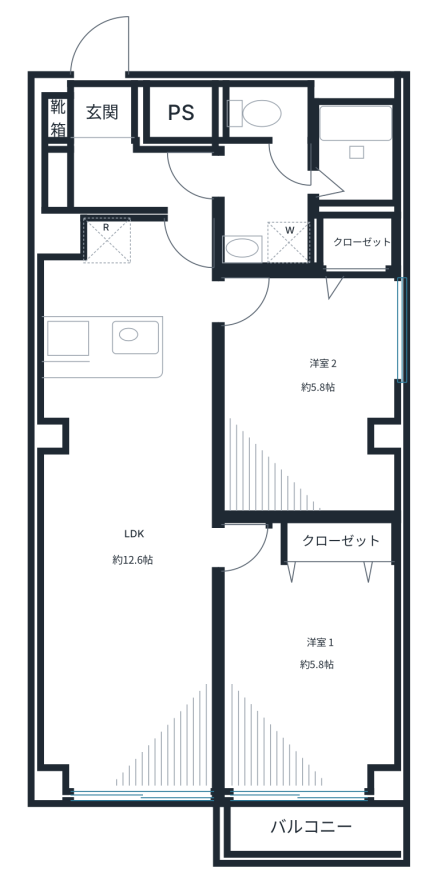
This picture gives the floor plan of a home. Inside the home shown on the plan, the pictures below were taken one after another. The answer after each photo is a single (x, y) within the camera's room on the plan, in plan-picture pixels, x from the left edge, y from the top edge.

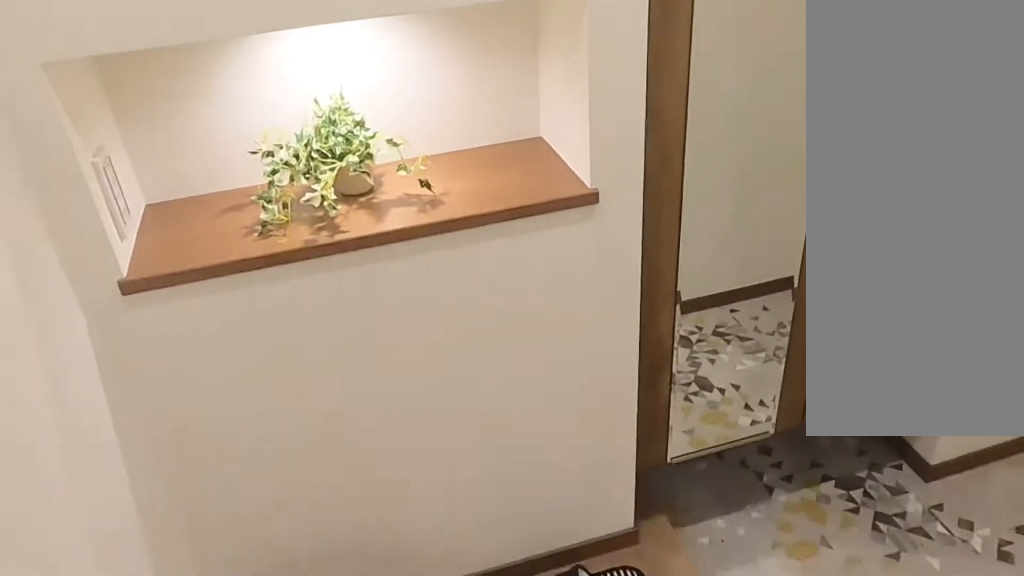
(114, 157)
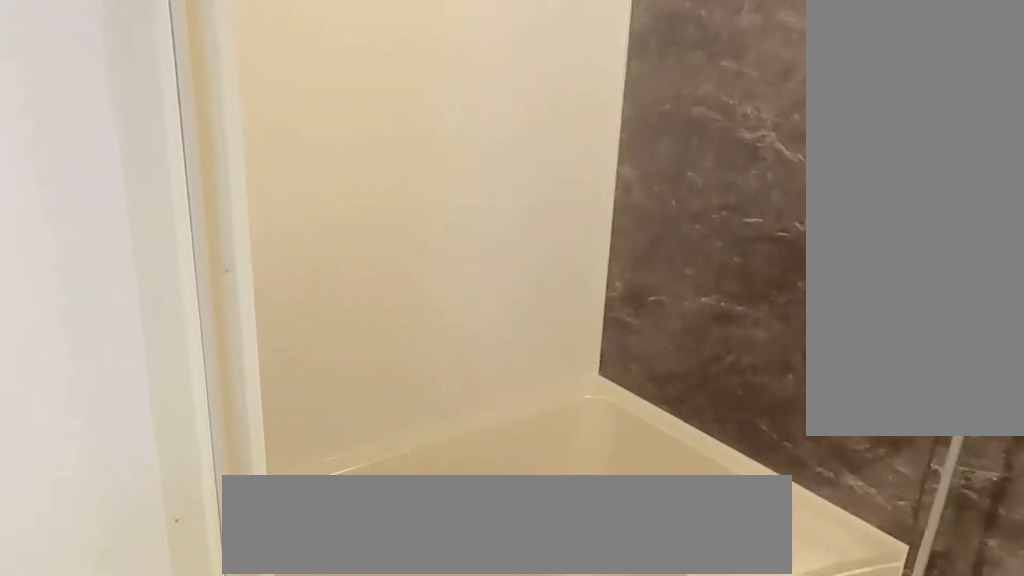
(298, 193)
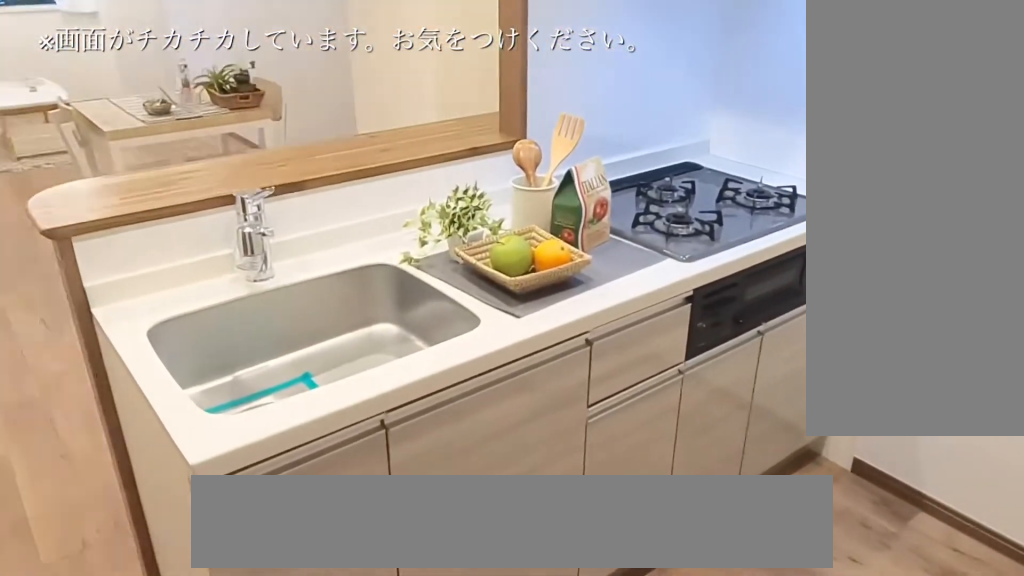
(110, 274)
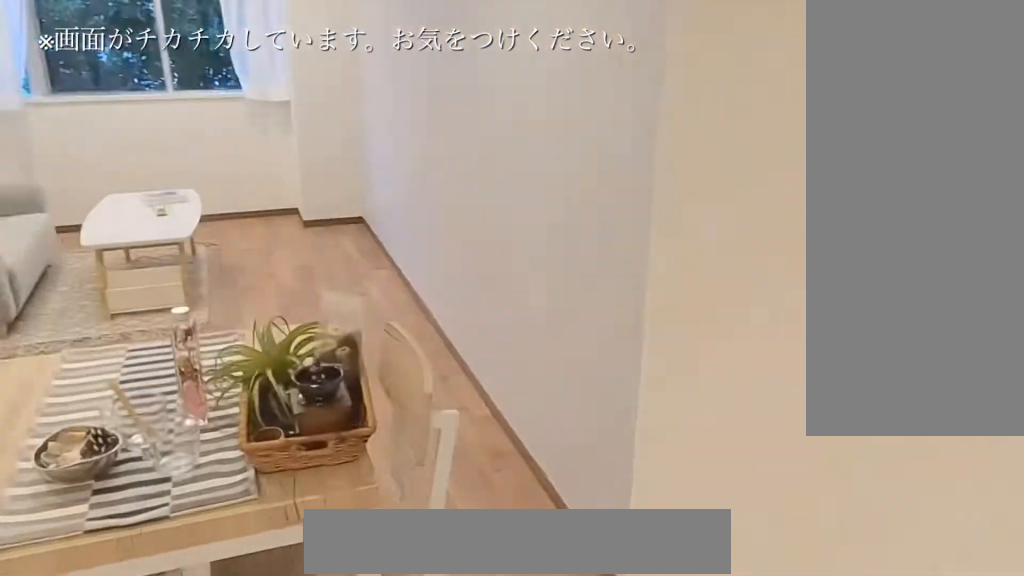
(135, 560)
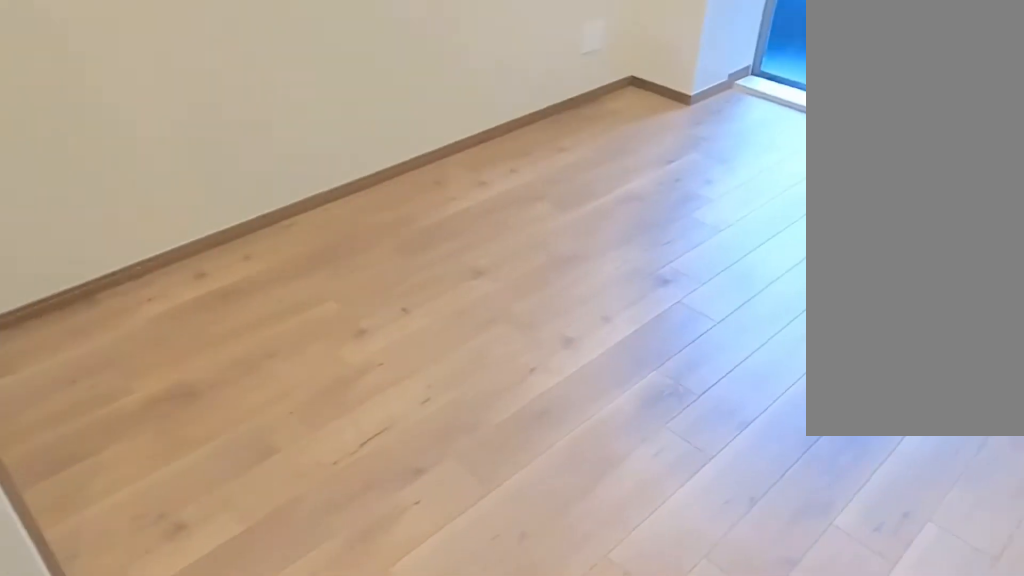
(335, 686)
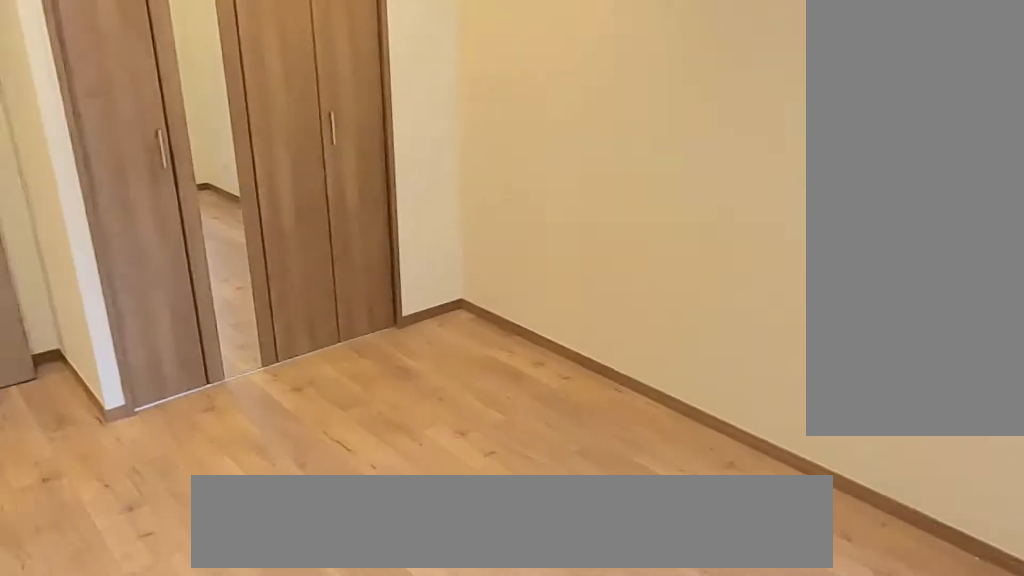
(326, 676)
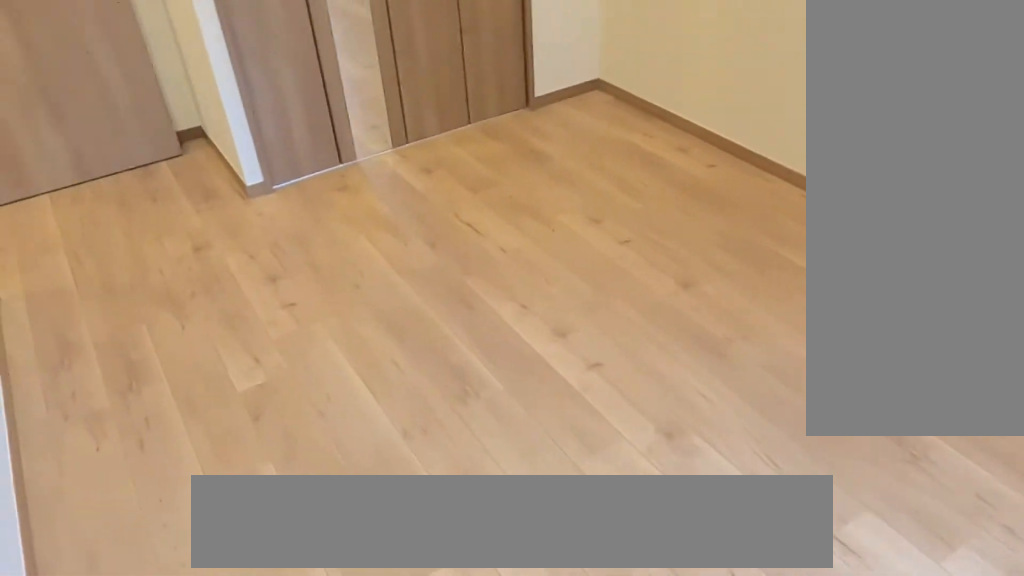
(326, 676)
